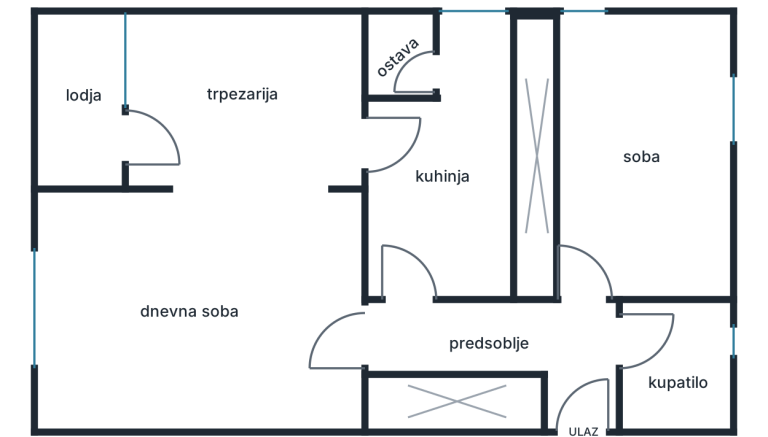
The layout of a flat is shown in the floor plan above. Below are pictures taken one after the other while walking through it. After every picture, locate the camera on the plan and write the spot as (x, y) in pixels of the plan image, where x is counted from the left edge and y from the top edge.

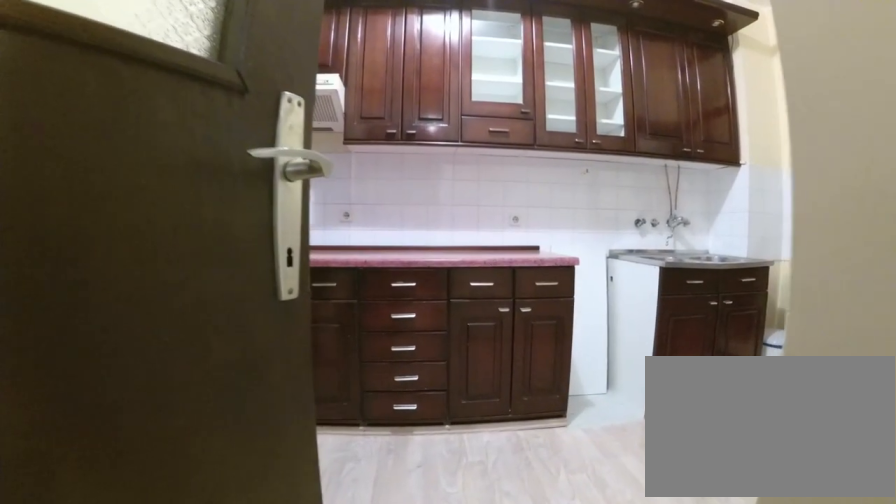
(343, 139)
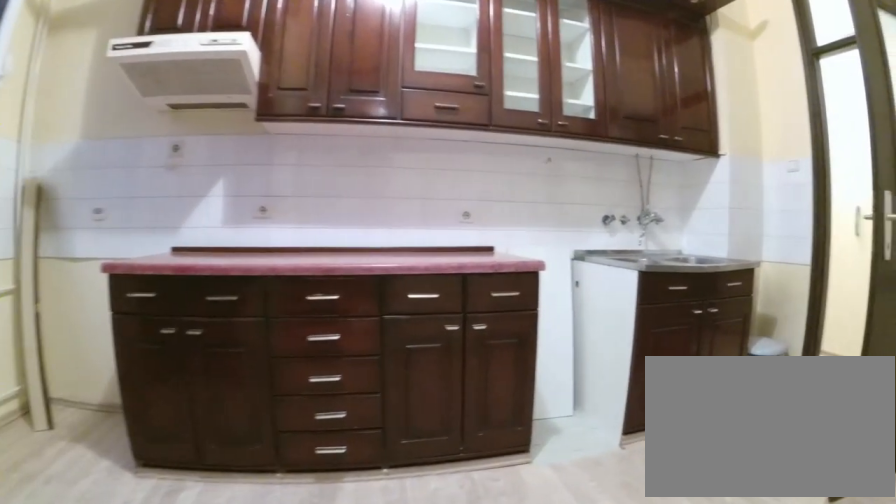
(365, 137)
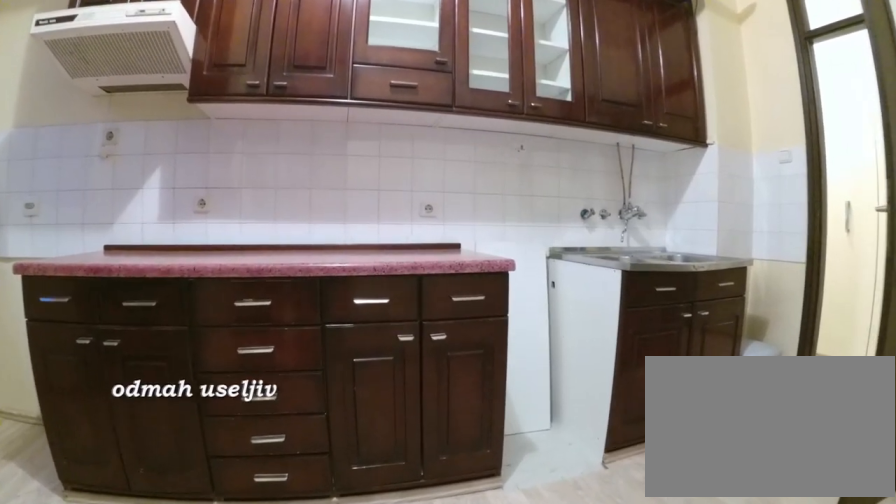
(387, 137)
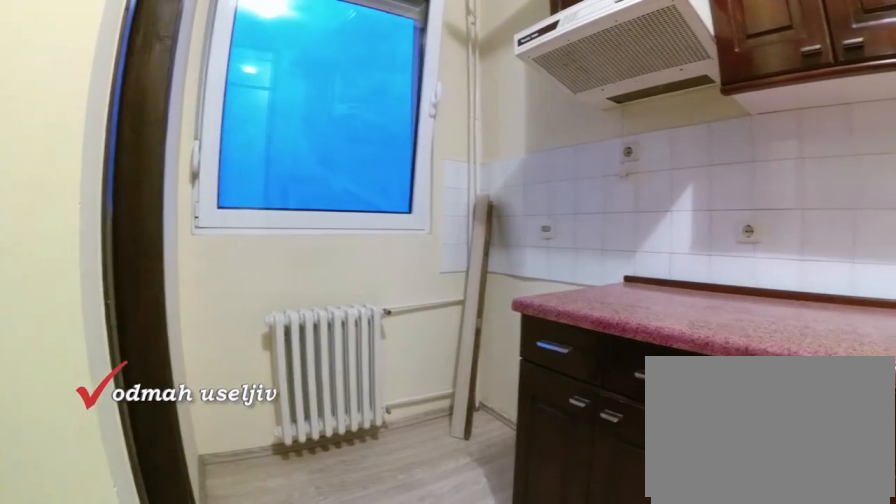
(461, 156)
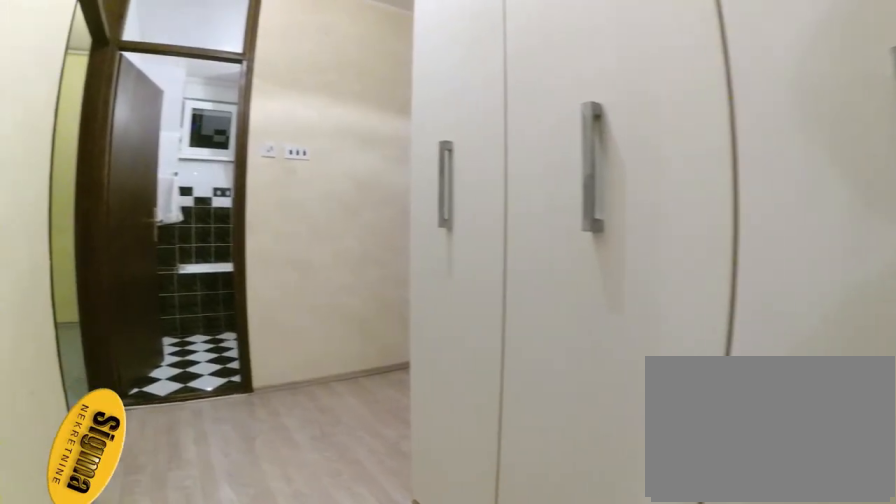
(411, 312)
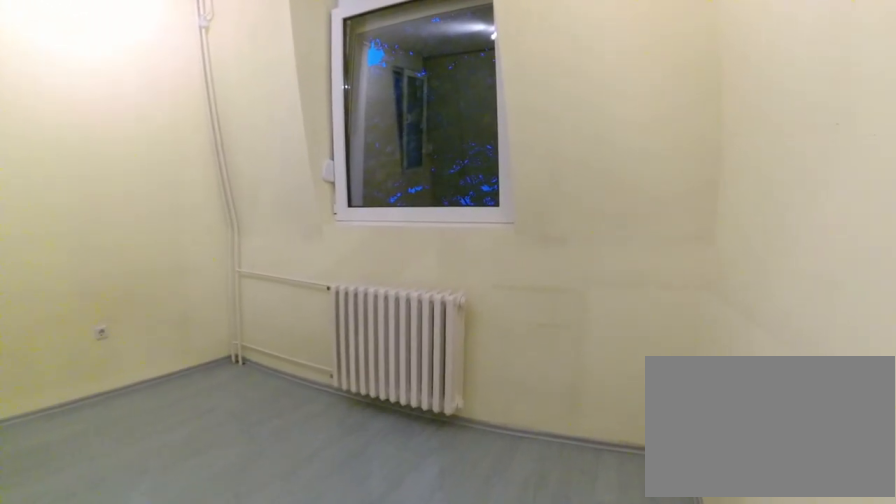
(620, 280)
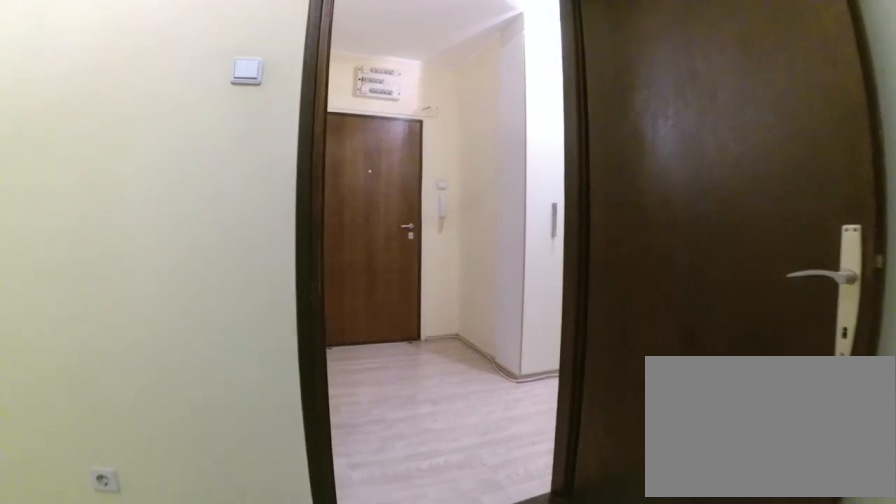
(623, 241)
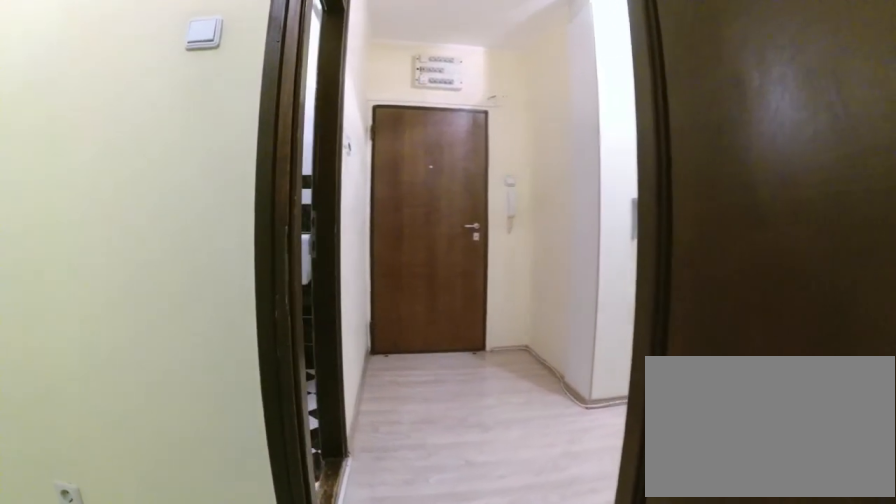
(611, 249)
